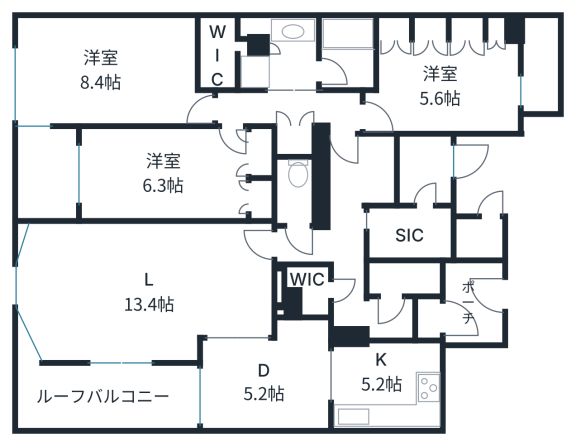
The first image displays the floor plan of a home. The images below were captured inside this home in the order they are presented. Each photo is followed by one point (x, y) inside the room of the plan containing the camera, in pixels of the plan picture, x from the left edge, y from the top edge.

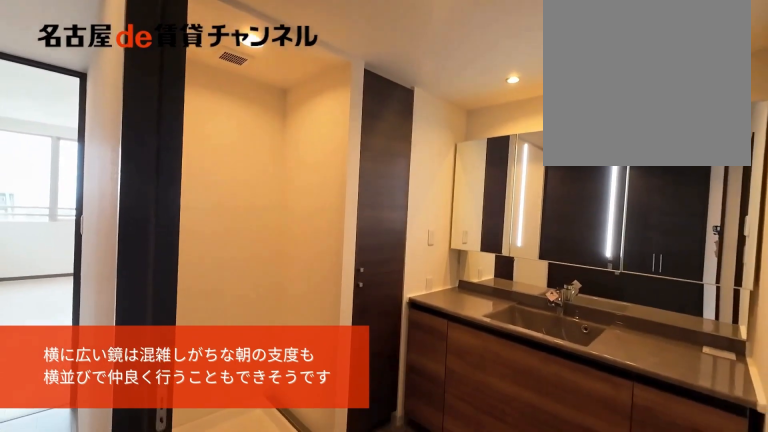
(284, 57)
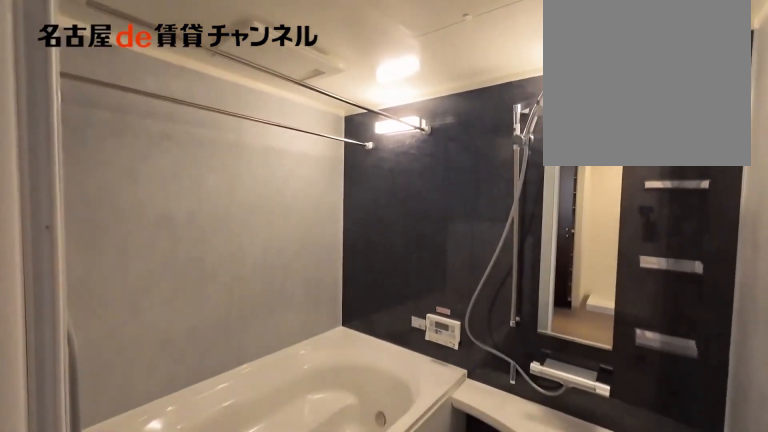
(347, 54)
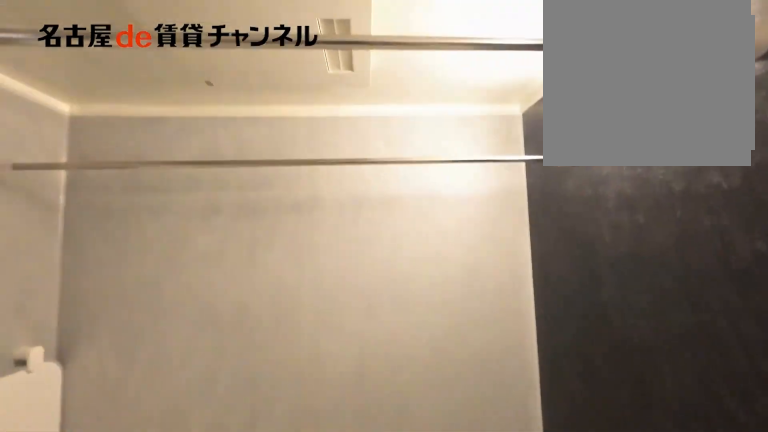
(347, 54)
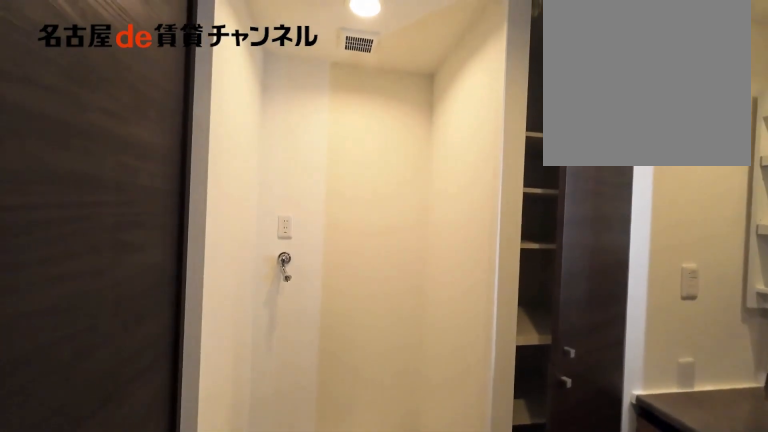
(284, 57)
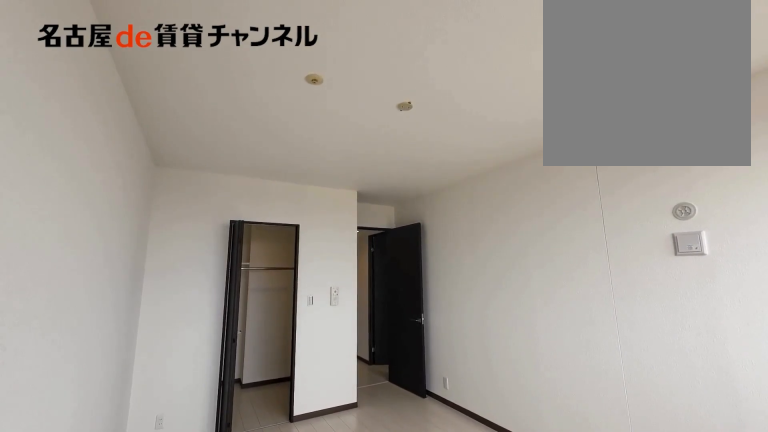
(112, 72)
